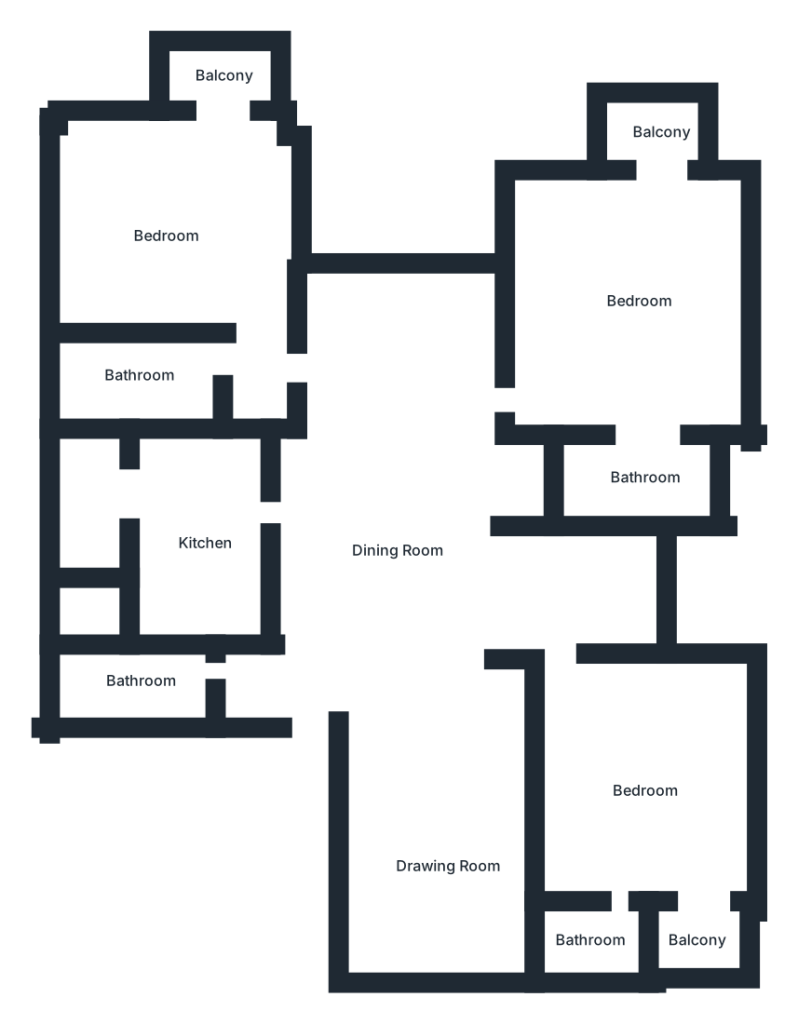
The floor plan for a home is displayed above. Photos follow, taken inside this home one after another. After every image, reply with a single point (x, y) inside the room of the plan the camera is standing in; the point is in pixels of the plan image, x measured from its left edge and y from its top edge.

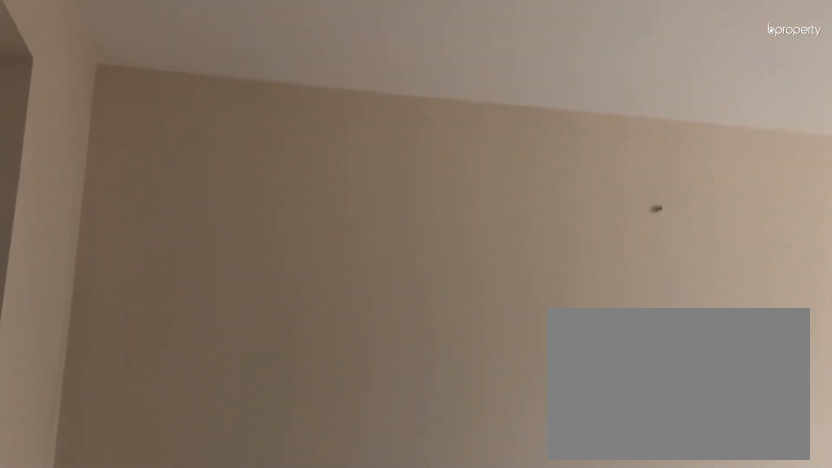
(453, 893)
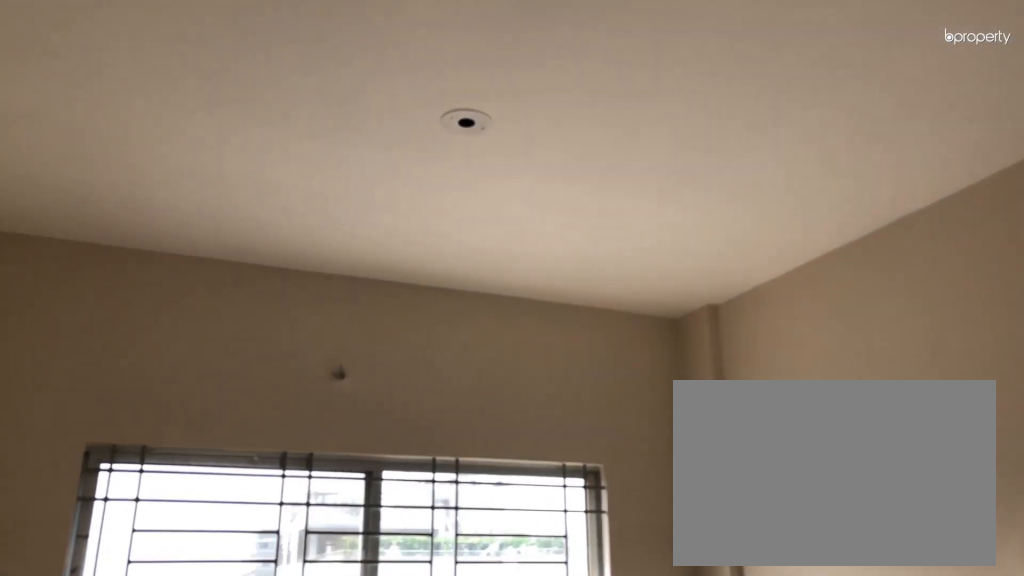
(453, 893)
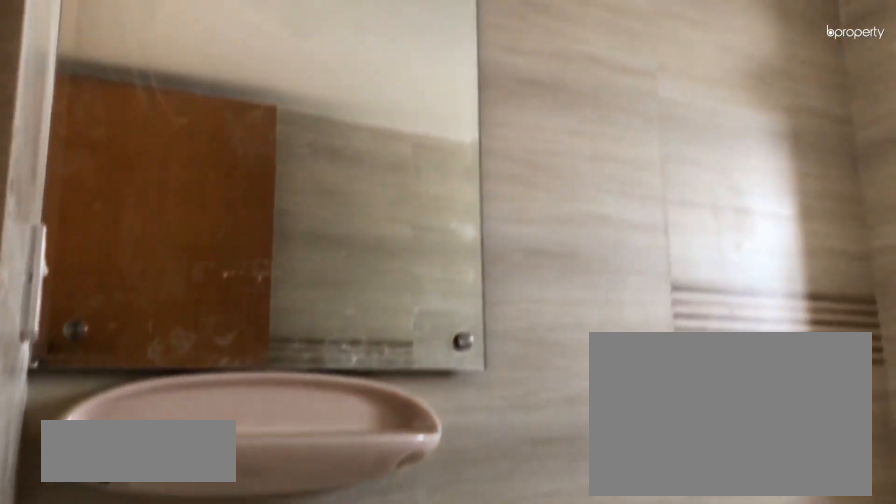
(139, 689)
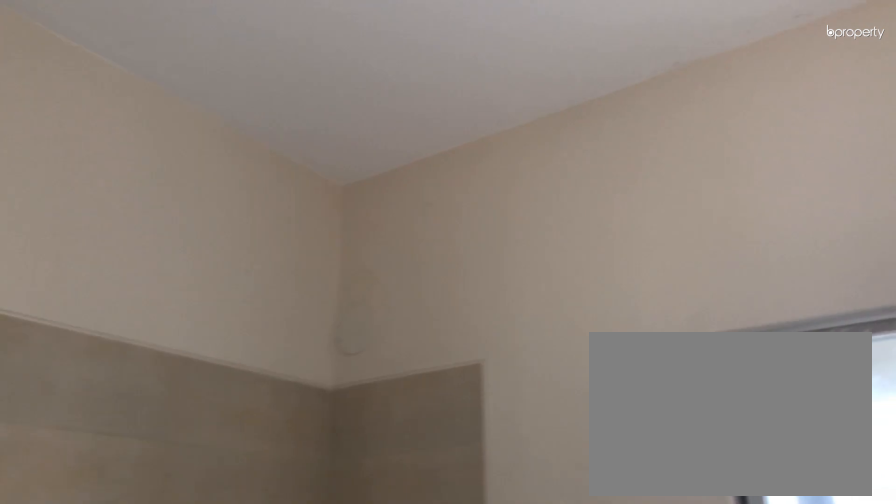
(200, 519)
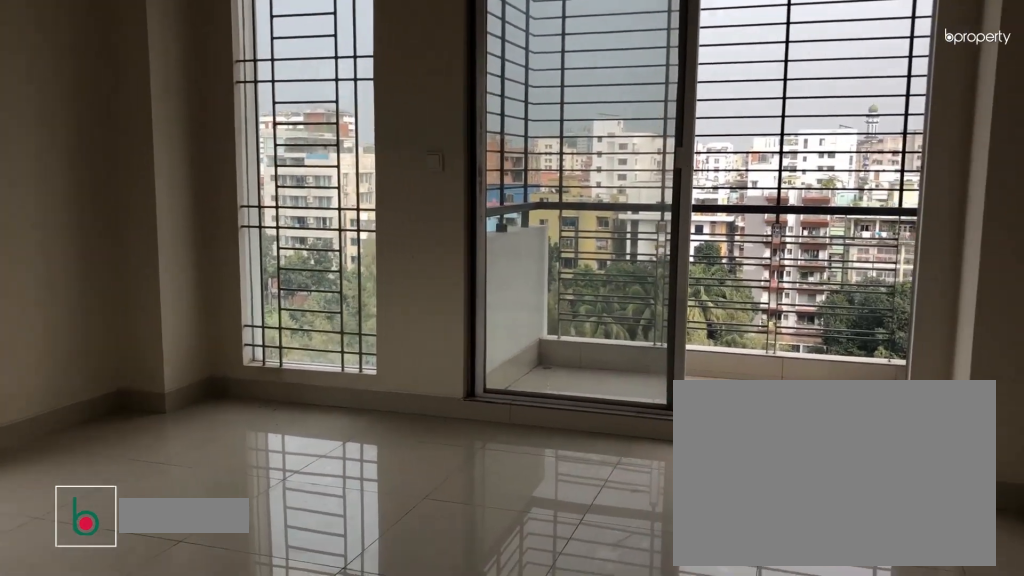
(181, 246)
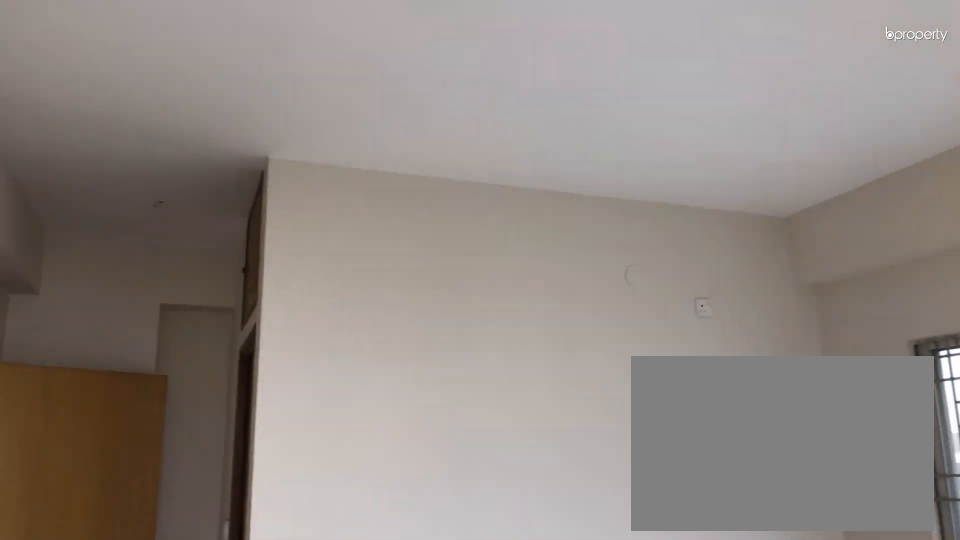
(180, 246)
